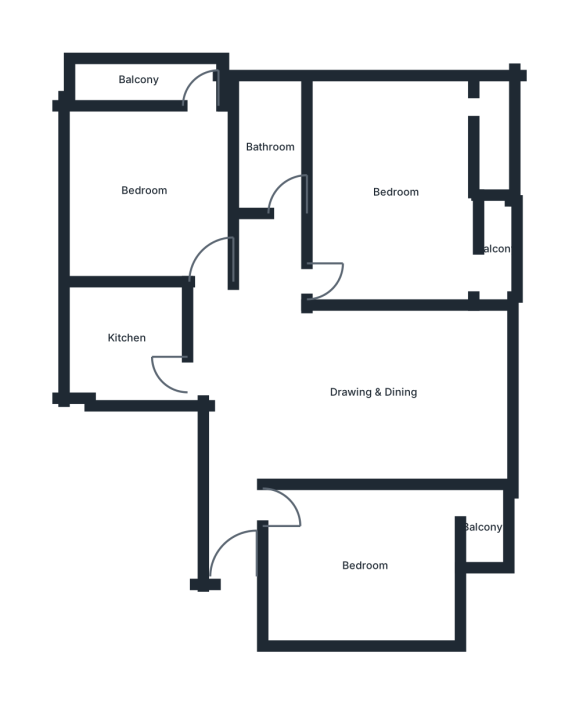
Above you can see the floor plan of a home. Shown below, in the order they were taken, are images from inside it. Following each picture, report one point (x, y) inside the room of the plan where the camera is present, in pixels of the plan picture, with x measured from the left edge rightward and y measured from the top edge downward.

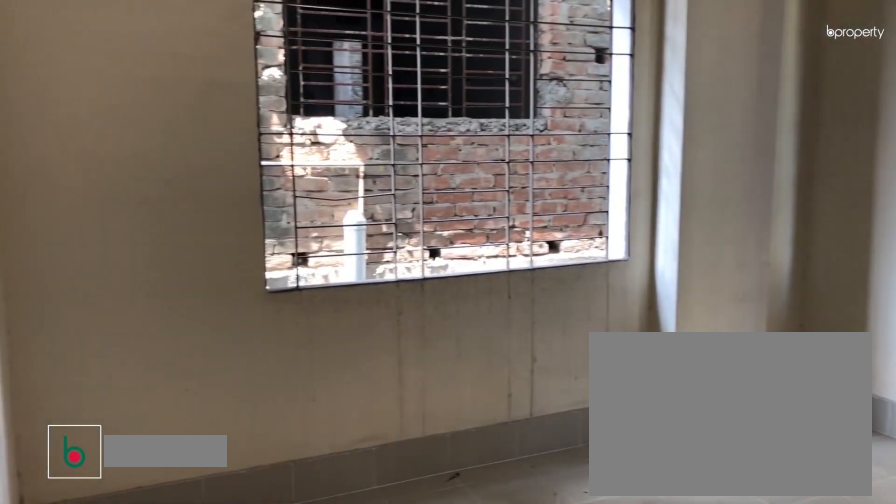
(144, 190)
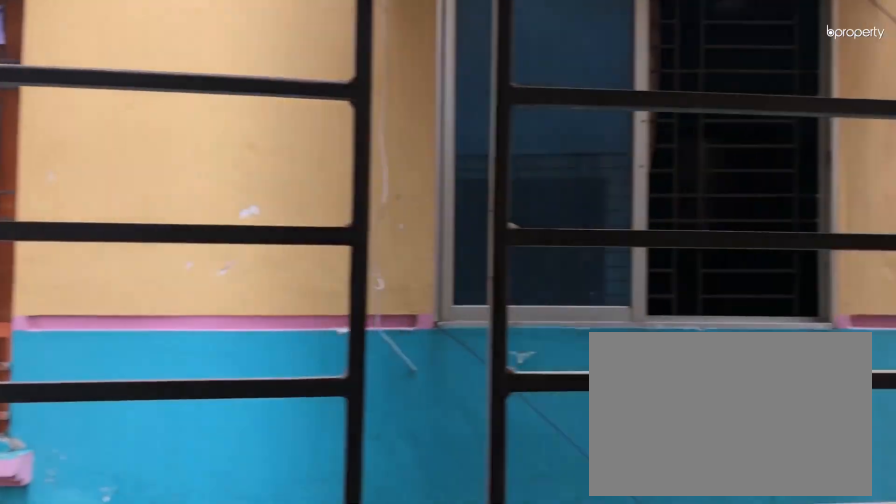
(138, 80)
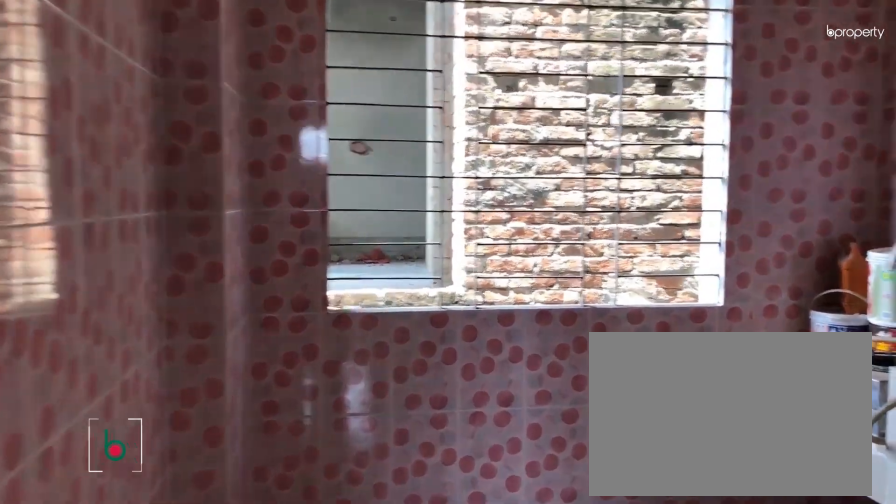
(128, 342)
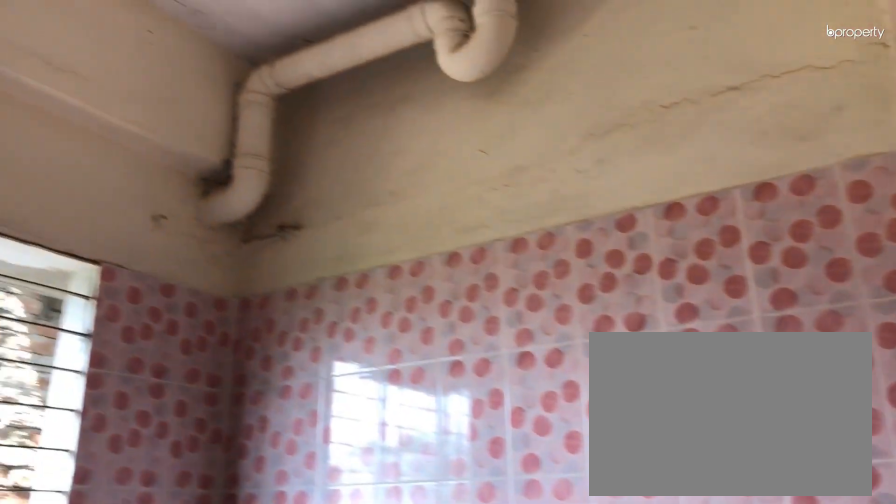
(127, 338)
